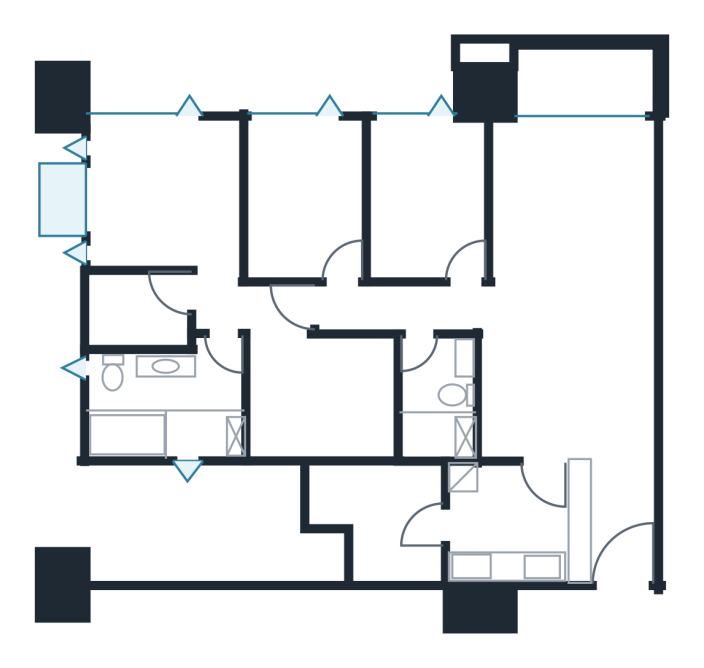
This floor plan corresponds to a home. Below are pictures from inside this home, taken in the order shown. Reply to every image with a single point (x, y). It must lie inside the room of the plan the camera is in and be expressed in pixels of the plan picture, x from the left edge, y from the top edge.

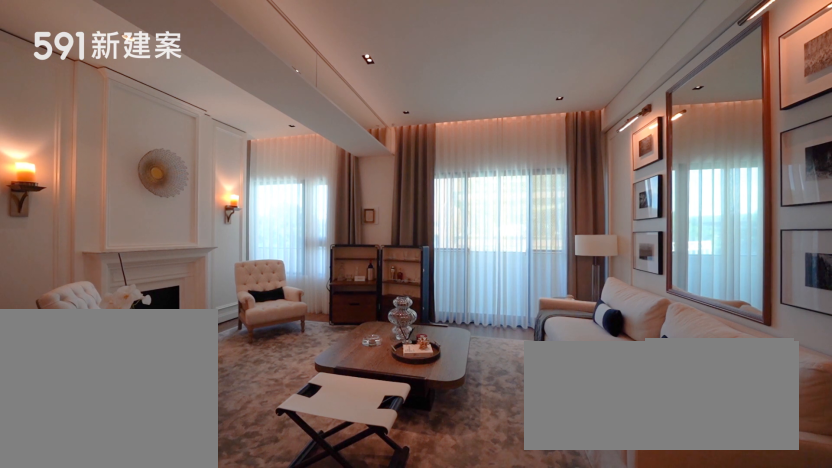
(508, 198)
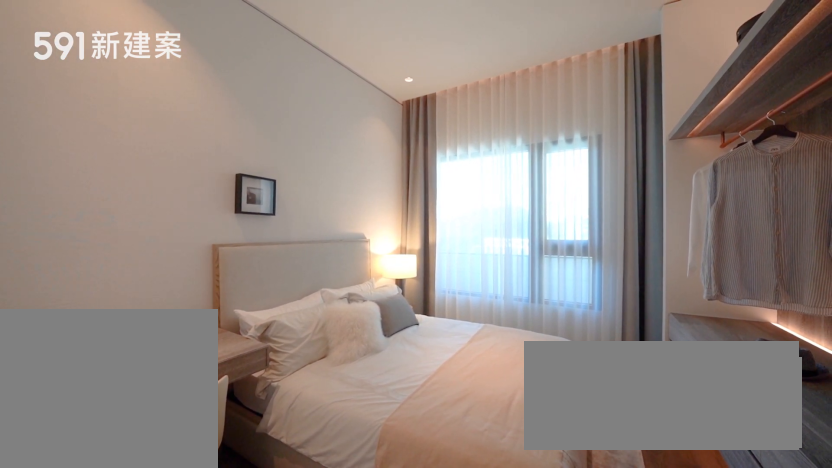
(300, 192)
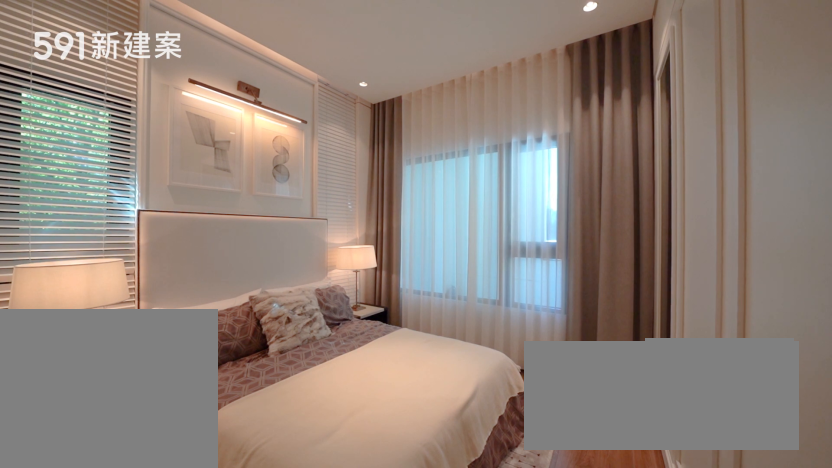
(161, 229)
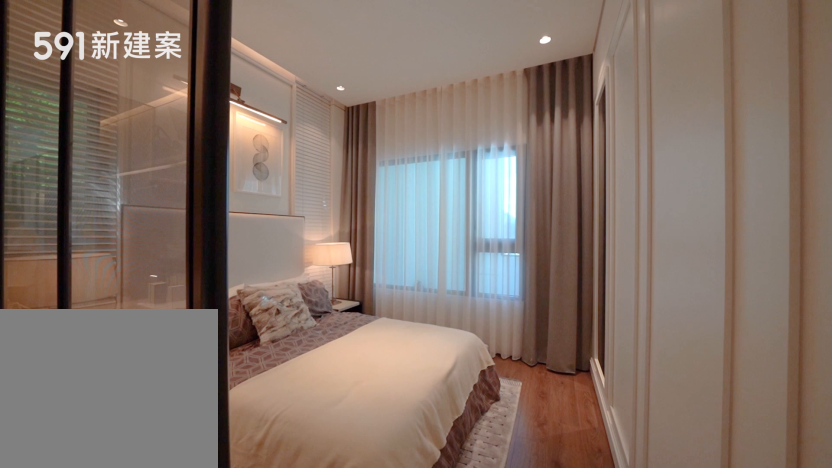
(161, 229)
